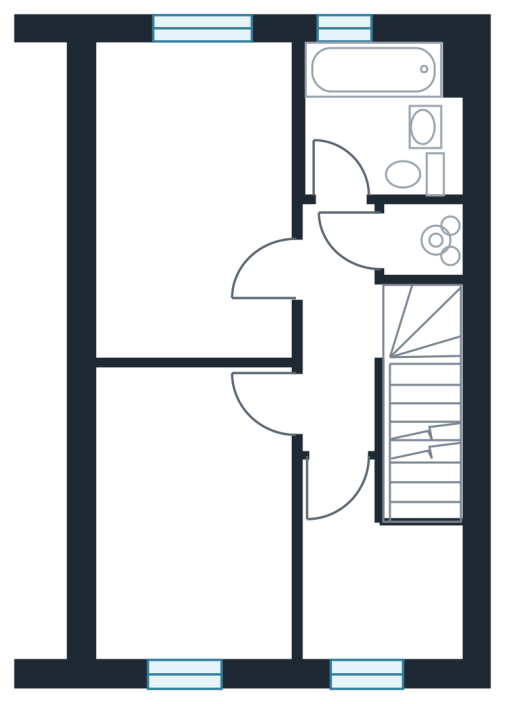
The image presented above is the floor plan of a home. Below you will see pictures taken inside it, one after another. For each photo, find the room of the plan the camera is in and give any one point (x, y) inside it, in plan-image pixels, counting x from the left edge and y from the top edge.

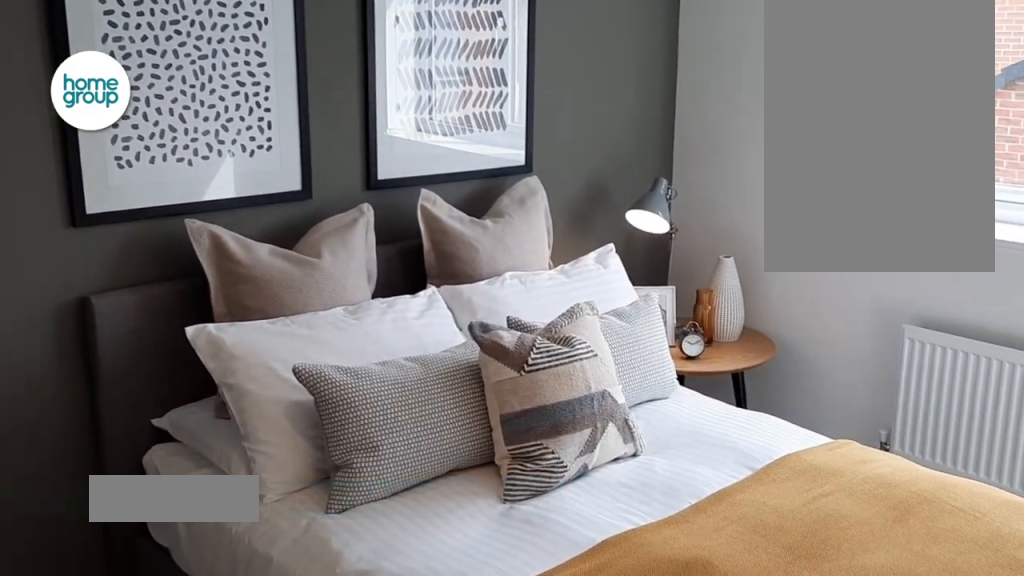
(194, 205)
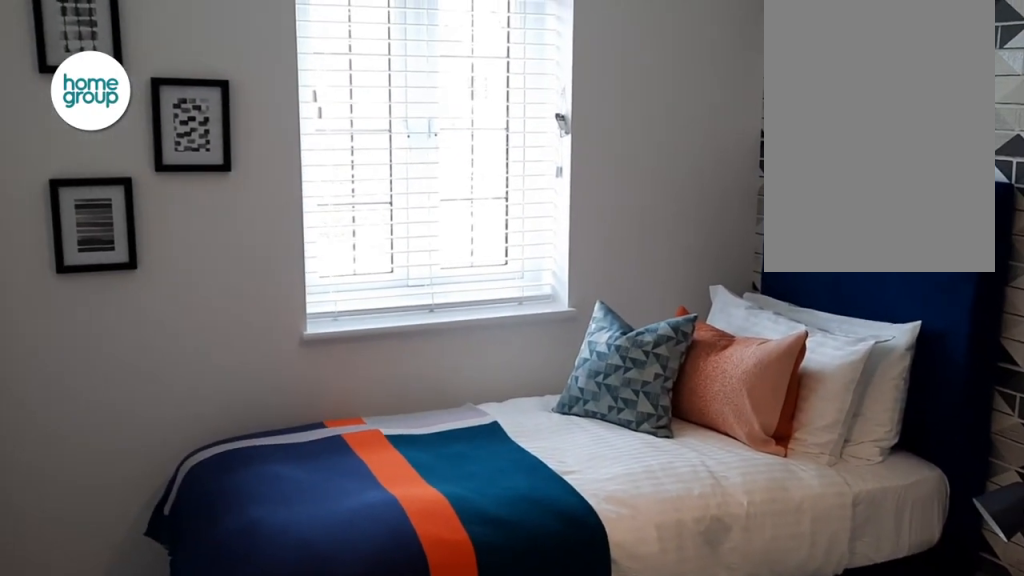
(189, 512)
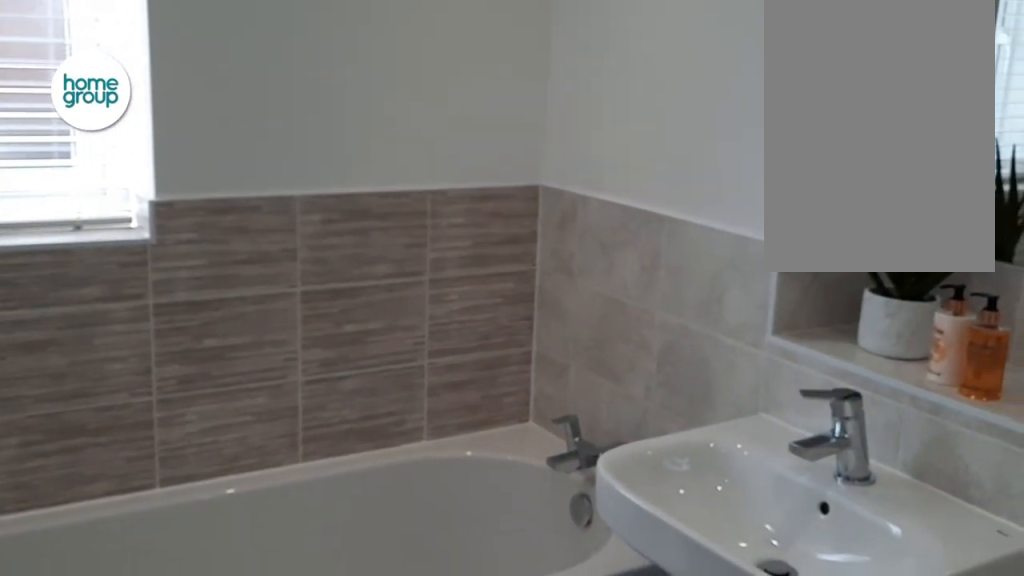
(377, 122)
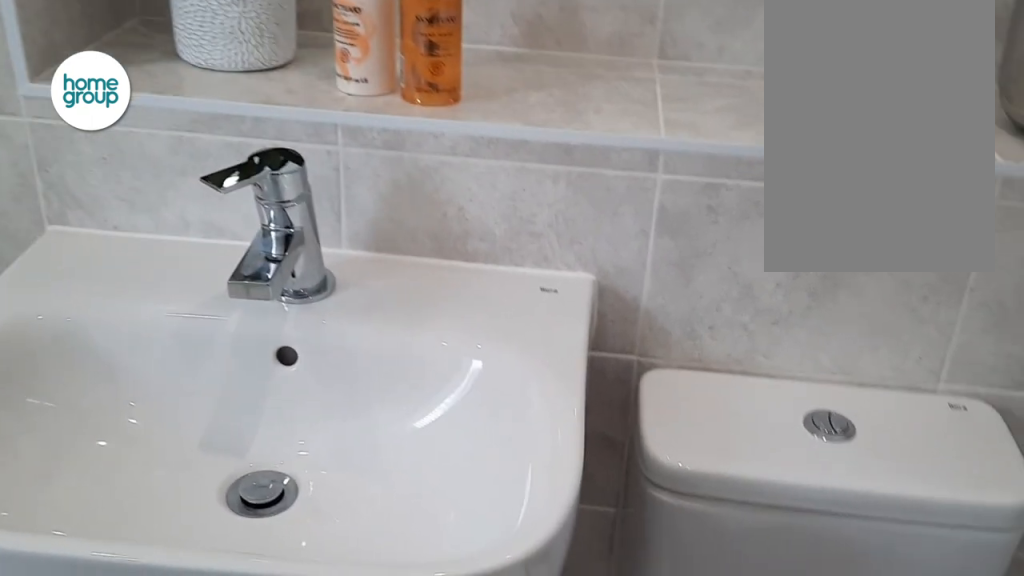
(377, 122)
